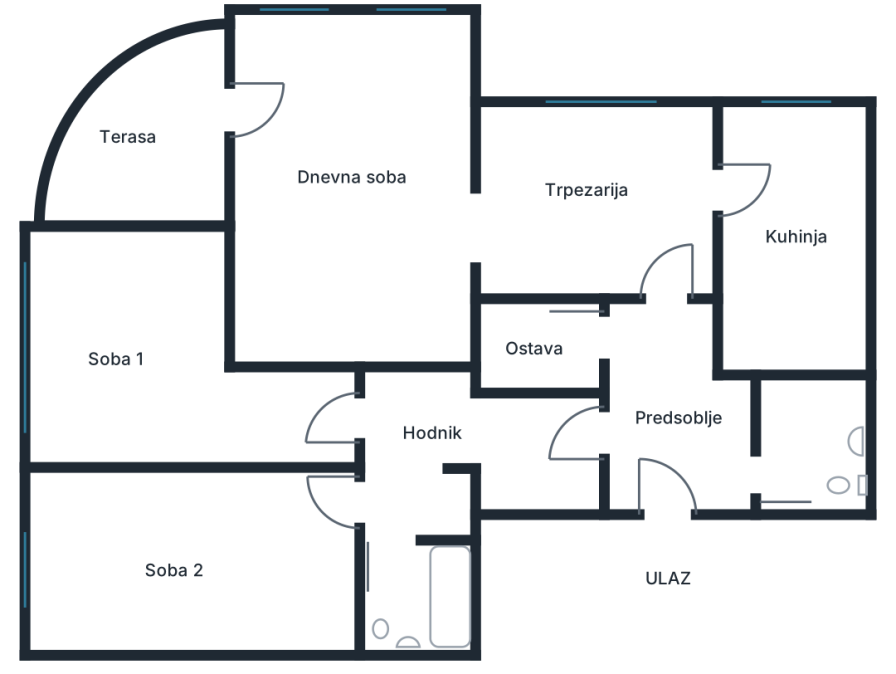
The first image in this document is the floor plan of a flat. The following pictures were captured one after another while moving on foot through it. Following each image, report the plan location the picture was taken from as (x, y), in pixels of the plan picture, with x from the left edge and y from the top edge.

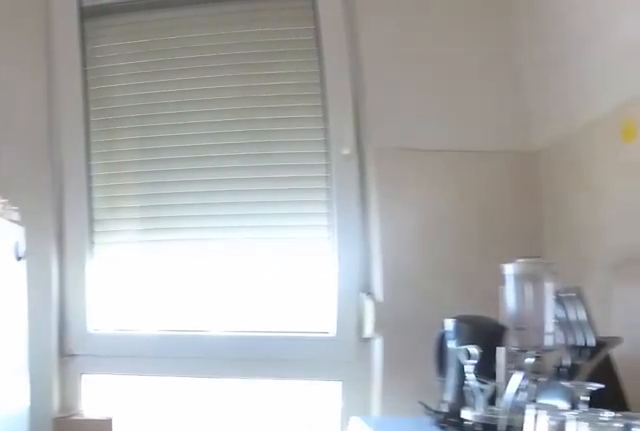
(789, 245)
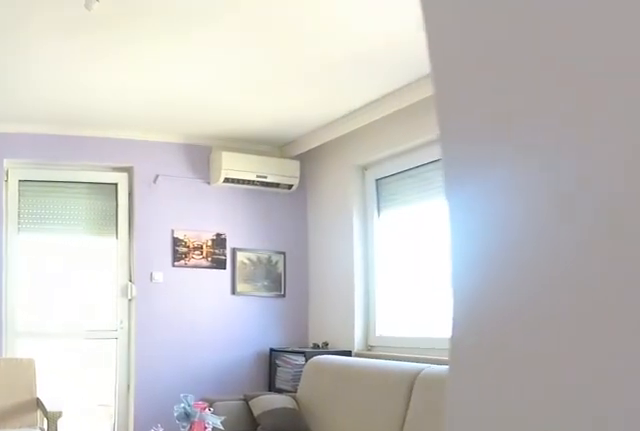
(512, 251)
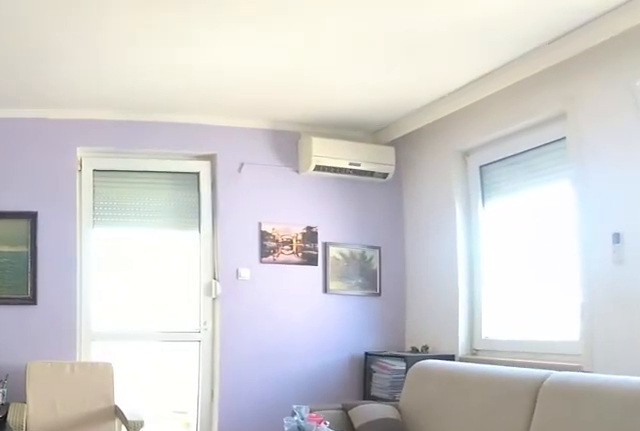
(495, 249)
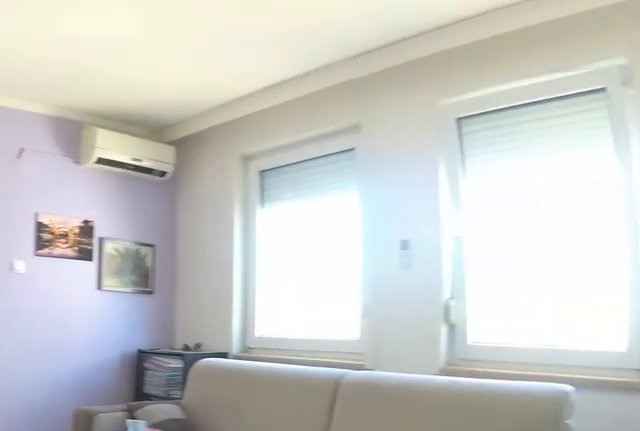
(470, 248)
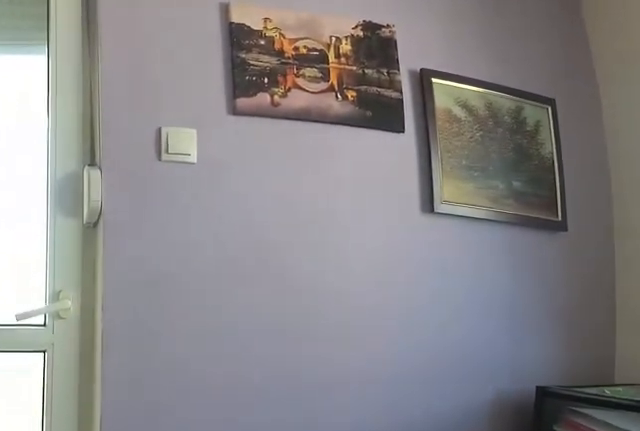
(353, 125)
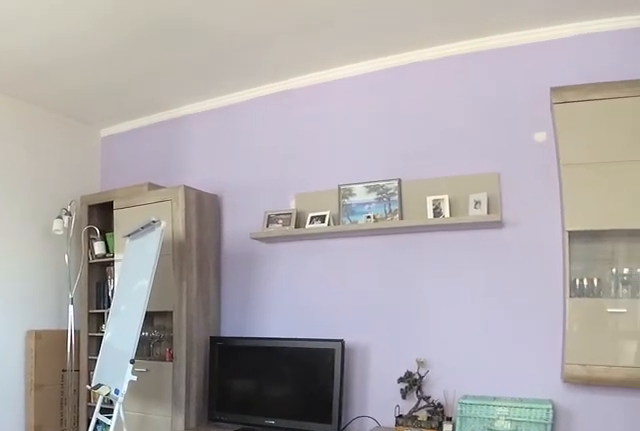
(264, 109)
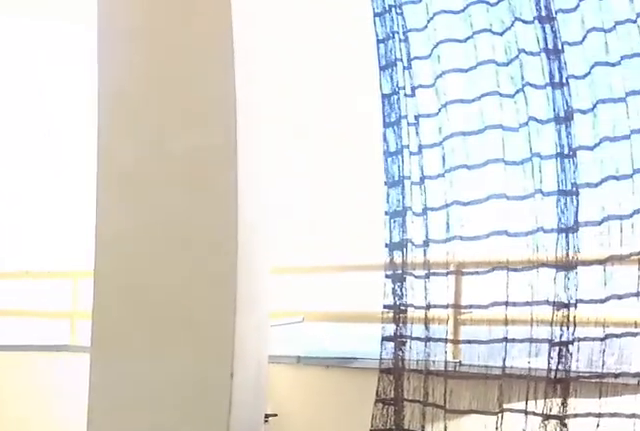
(254, 128)
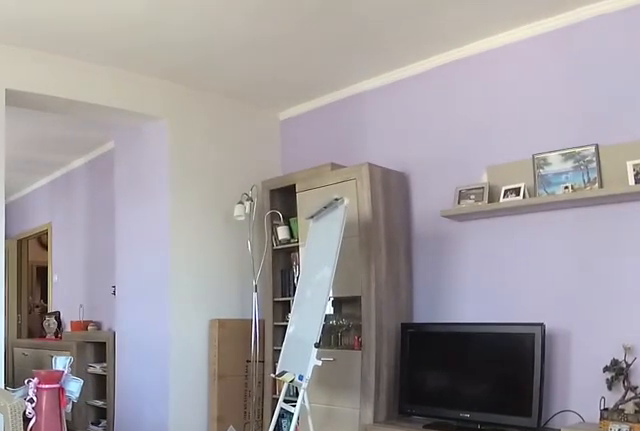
(245, 105)
